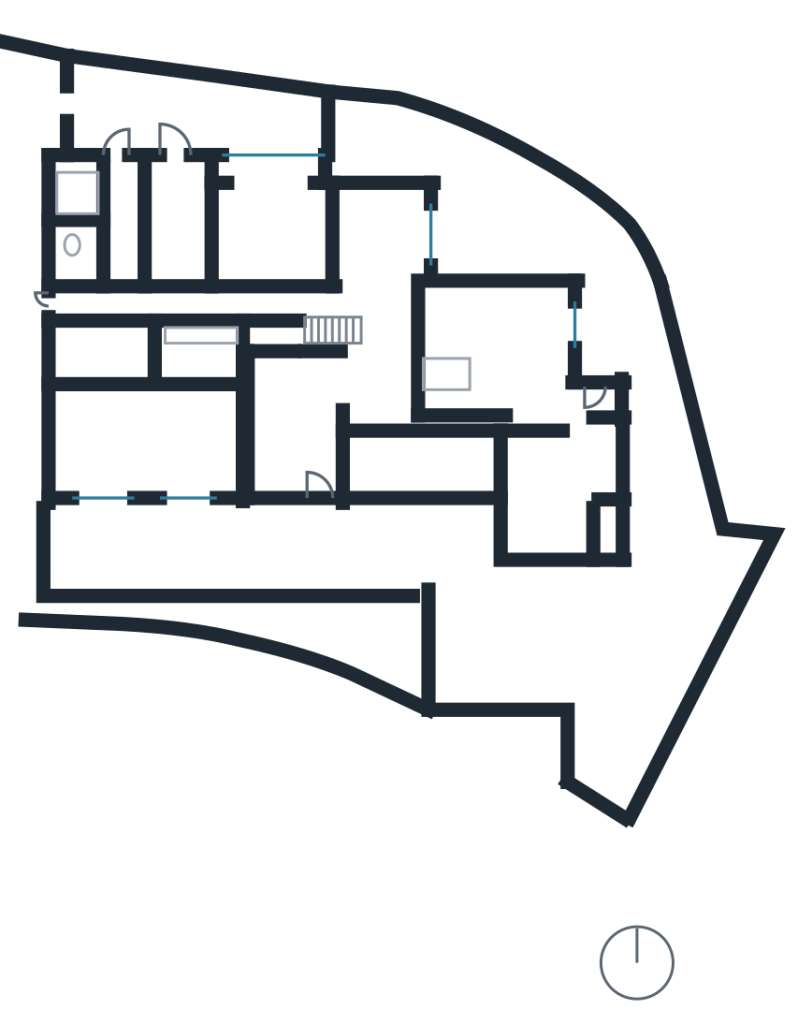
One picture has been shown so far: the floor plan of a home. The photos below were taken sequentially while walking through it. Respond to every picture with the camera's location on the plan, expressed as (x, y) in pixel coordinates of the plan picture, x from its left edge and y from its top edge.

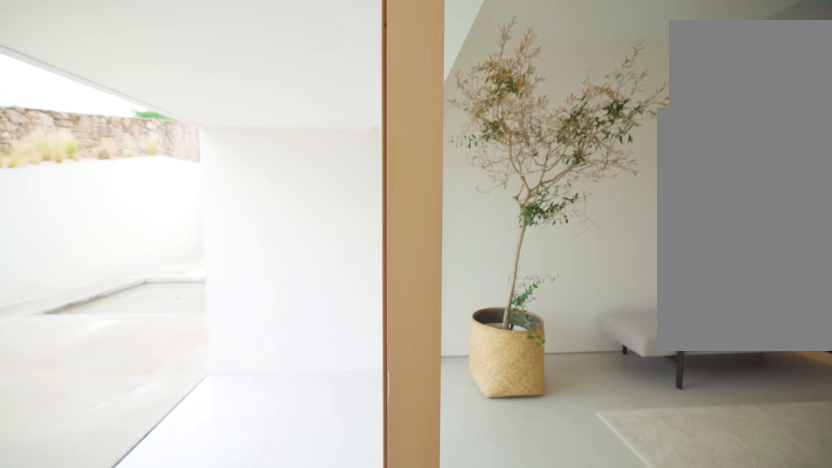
(320, 476)
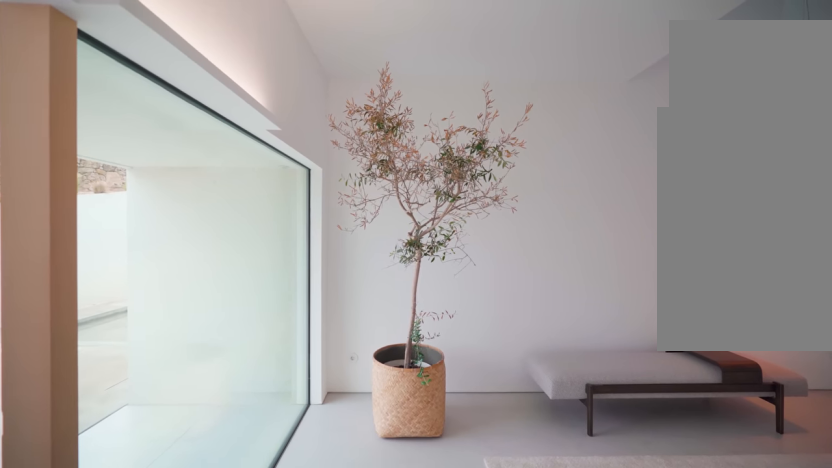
(319, 477)
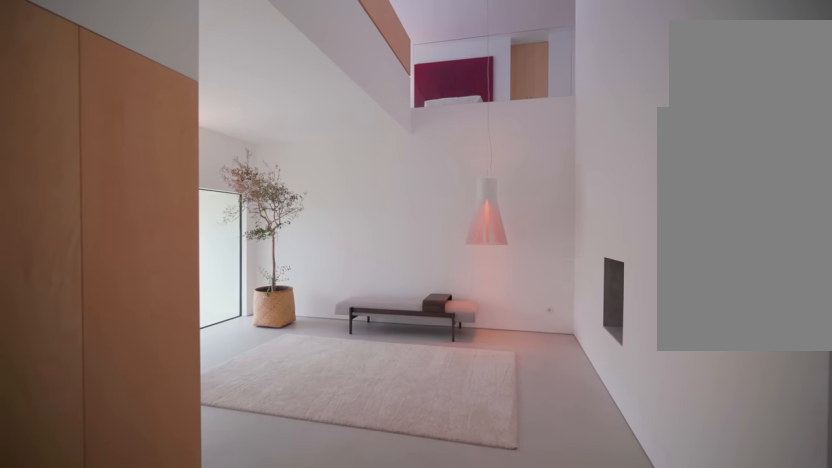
(346, 385)
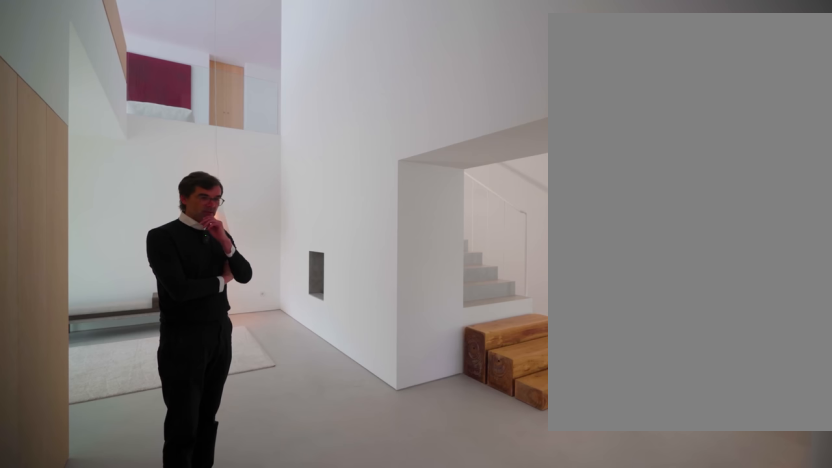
(398, 380)
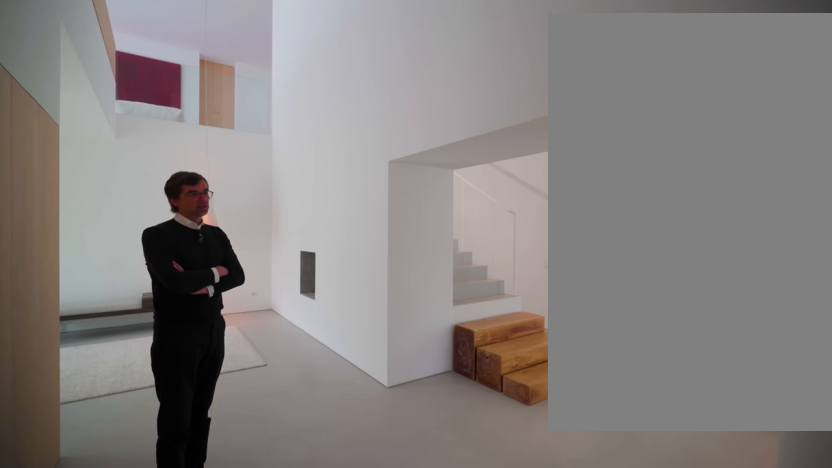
(398, 380)
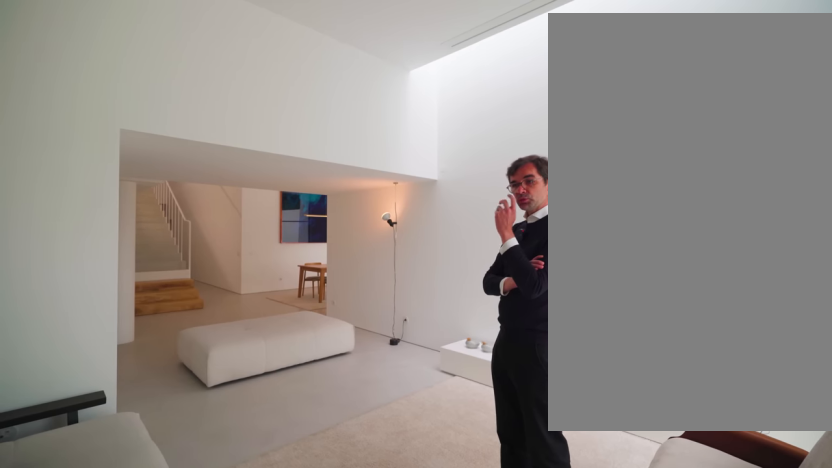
(552, 401)
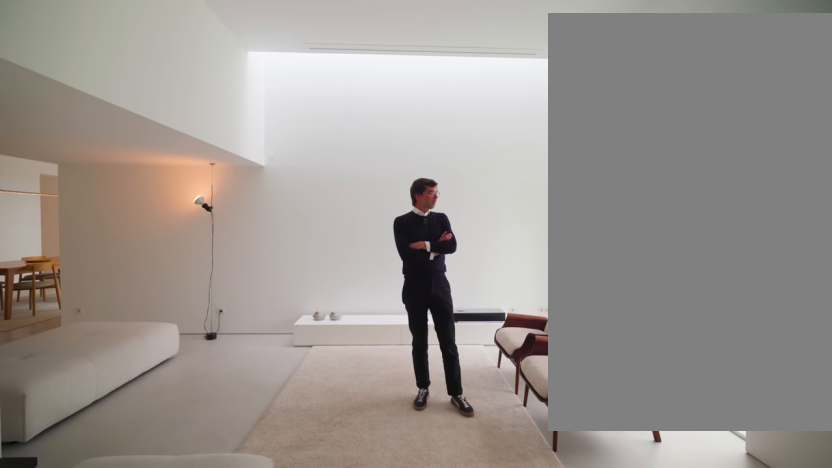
(527, 364)
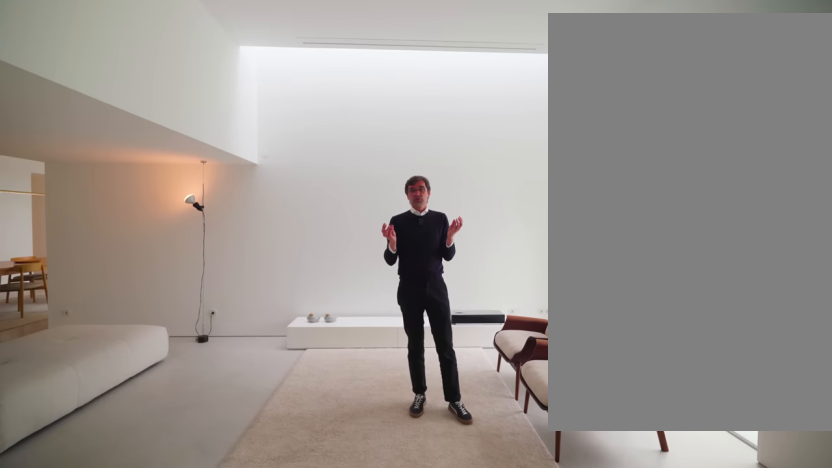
(527, 364)
